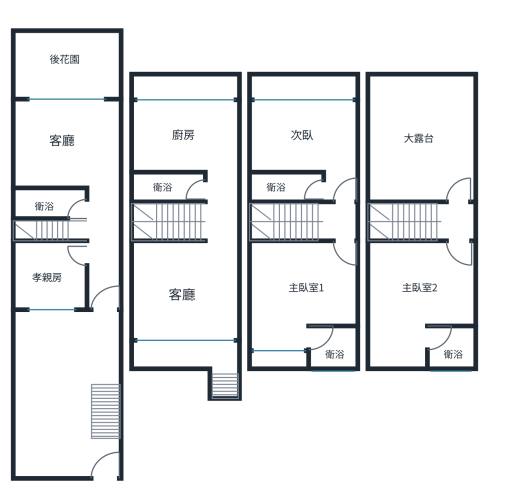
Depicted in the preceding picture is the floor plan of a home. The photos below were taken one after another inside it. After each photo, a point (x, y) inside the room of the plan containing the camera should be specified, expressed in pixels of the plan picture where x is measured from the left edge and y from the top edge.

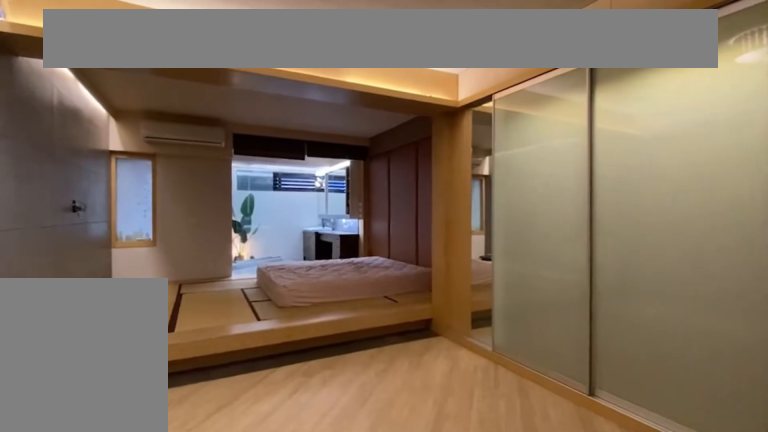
(298, 289)
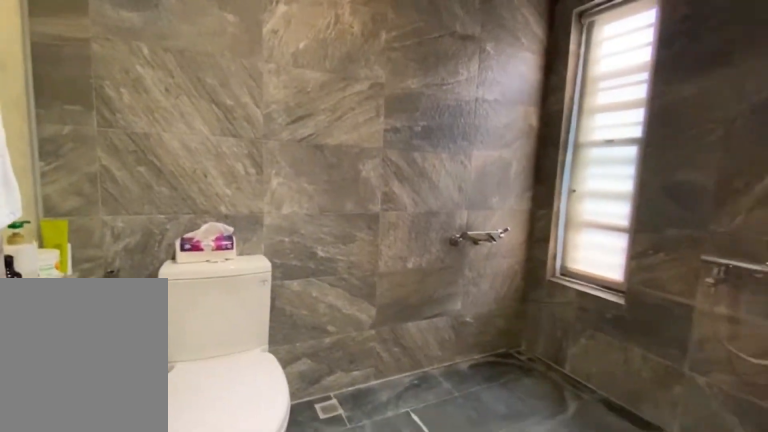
(335, 348)
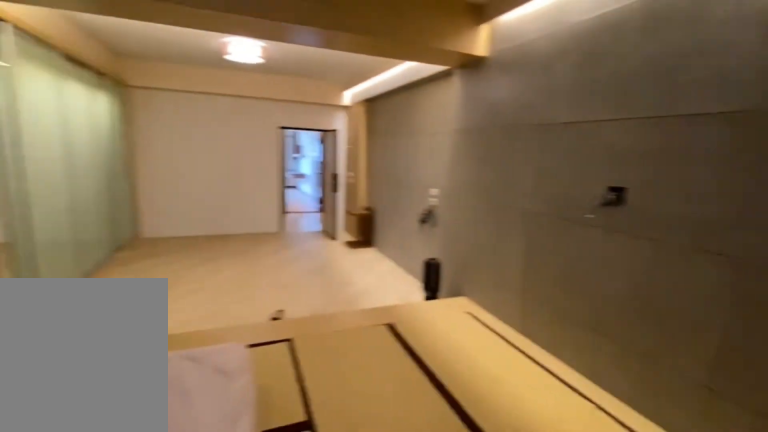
(306, 273)
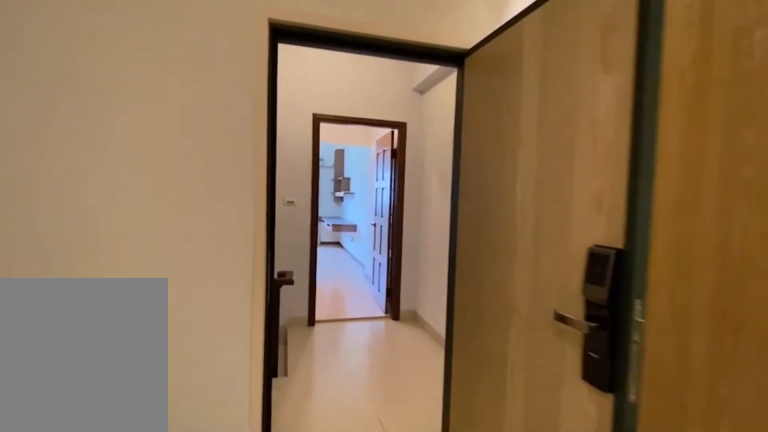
(306, 273)
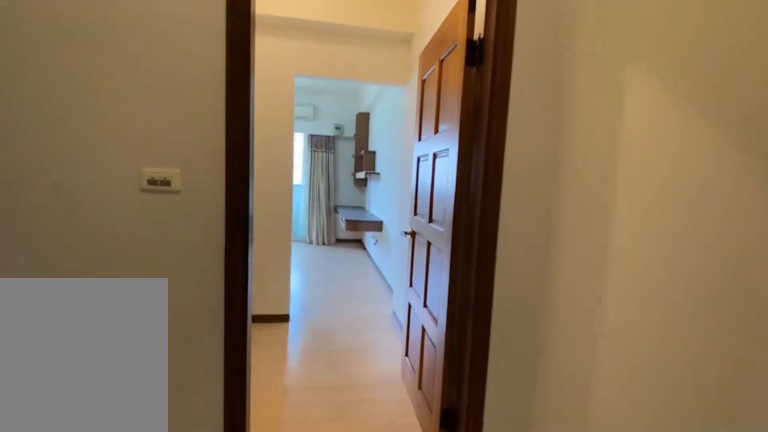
(295, 152)
